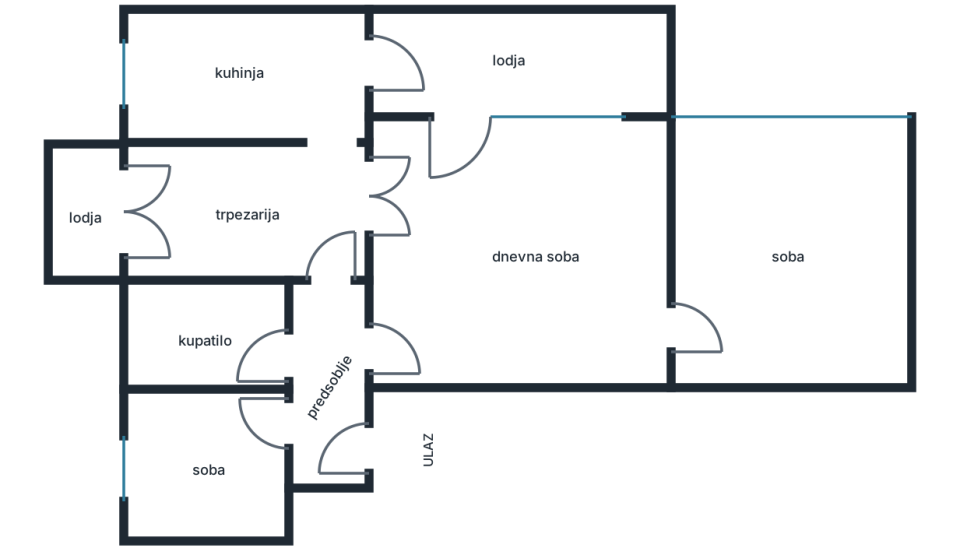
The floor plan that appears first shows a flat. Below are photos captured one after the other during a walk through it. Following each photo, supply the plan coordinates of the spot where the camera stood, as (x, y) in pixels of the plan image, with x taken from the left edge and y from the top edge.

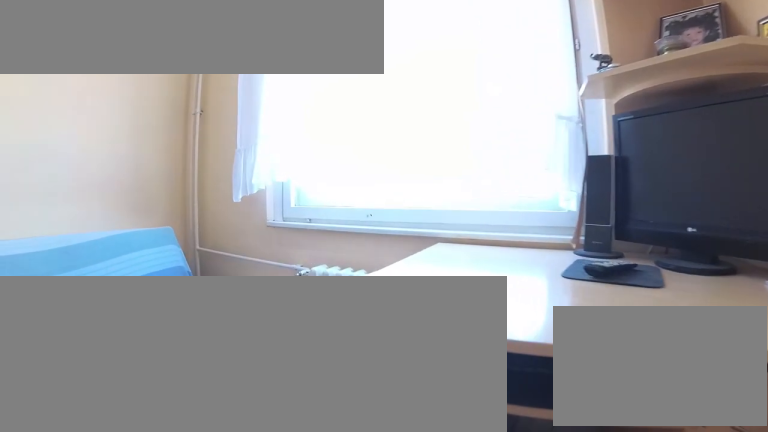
(229, 438)
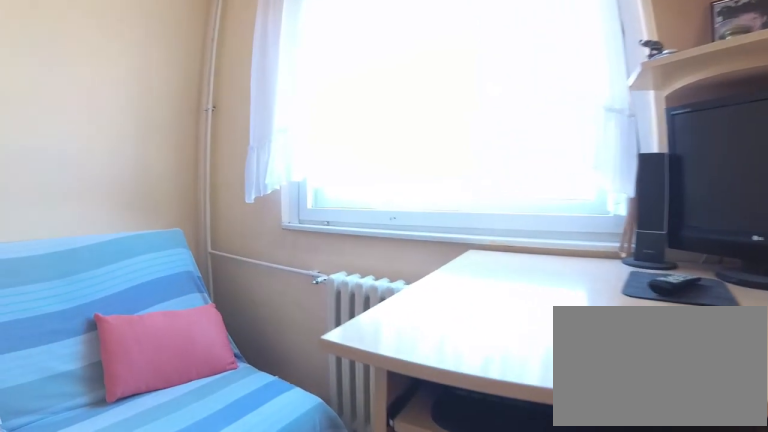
(217, 437)
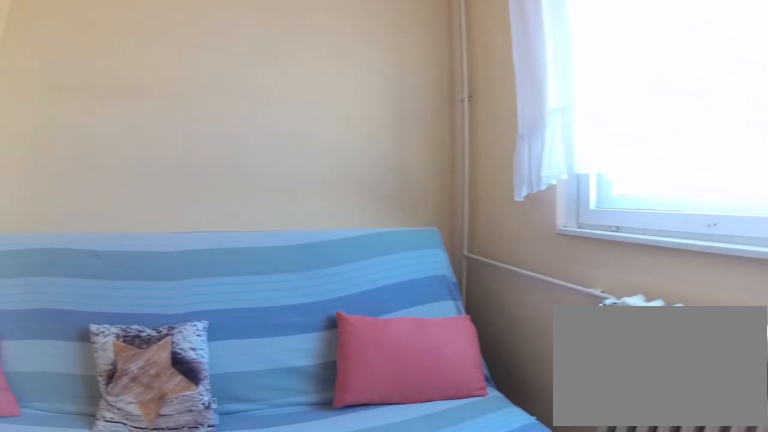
(194, 427)
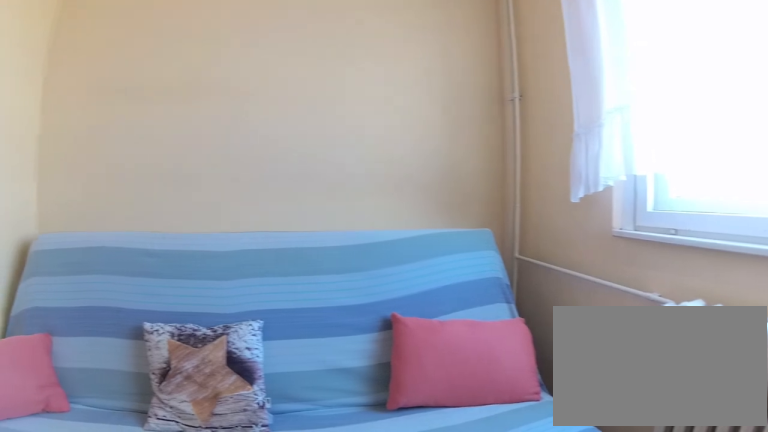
(192, 424)
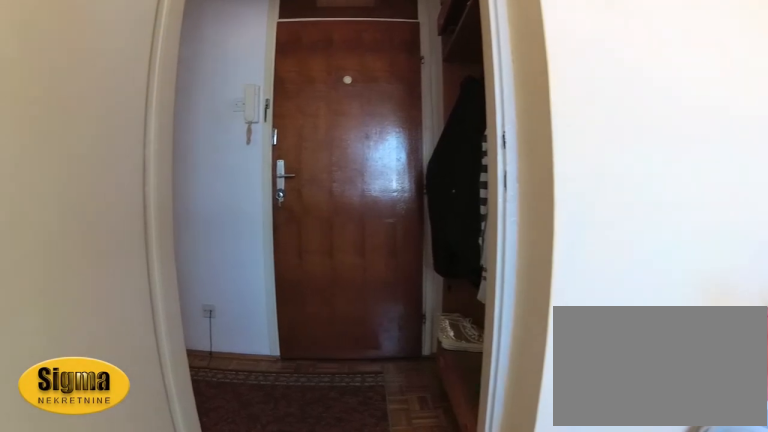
(153, 429)
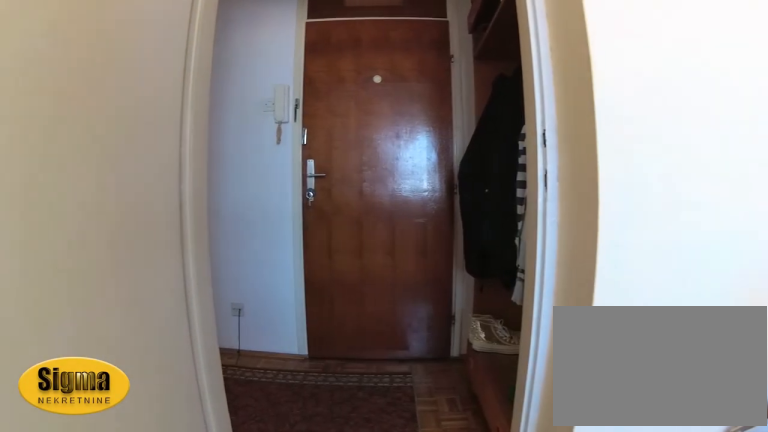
(153, 431)
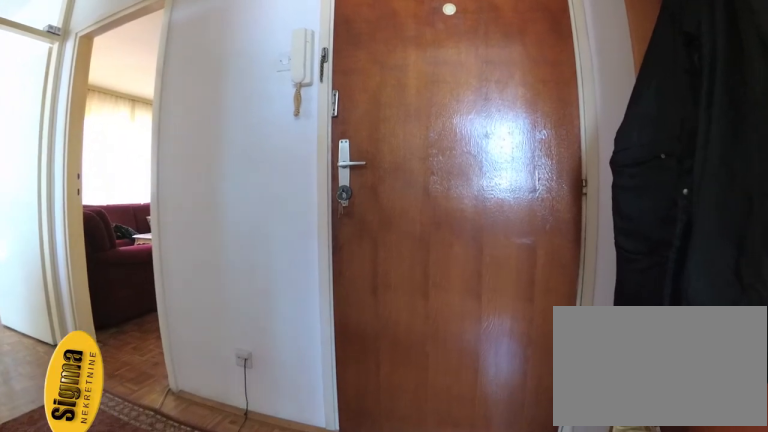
(251, 441)
